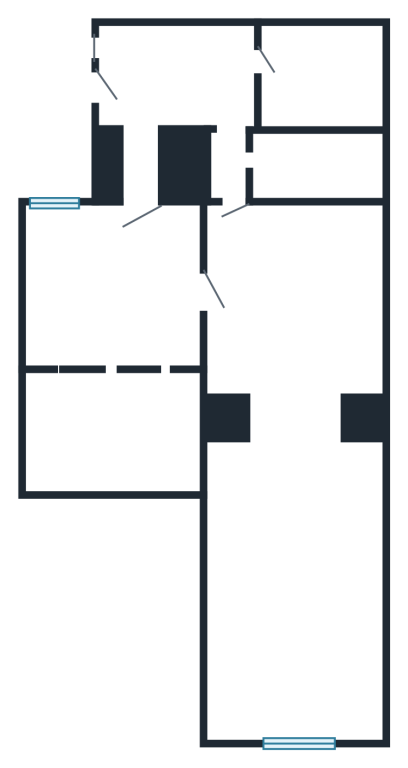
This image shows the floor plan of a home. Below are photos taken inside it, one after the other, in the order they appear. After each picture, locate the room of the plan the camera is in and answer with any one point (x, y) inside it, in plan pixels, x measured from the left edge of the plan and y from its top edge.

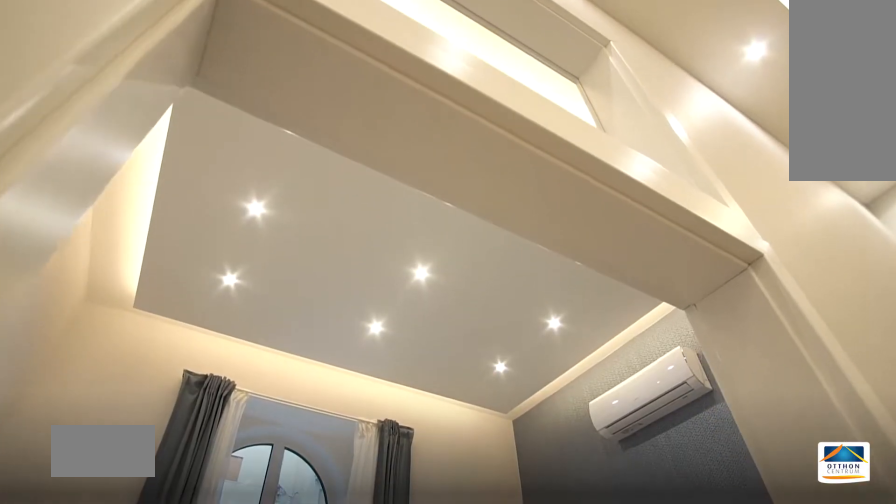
(297, 655)
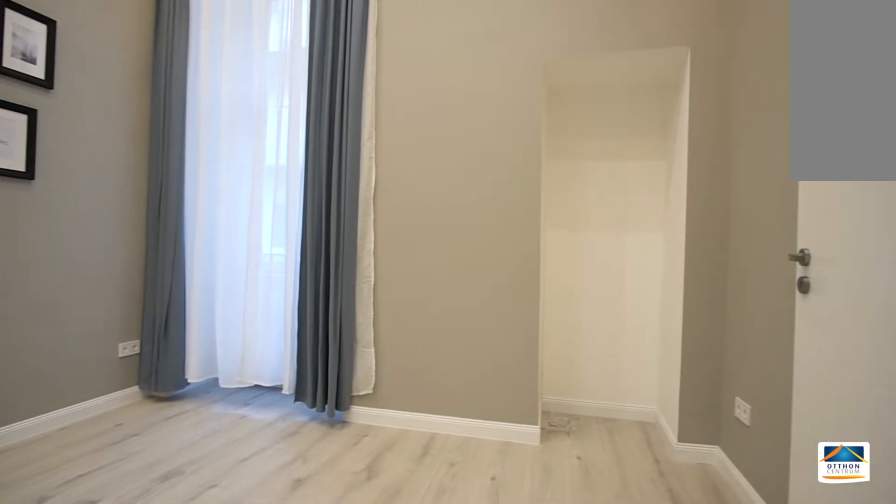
(120, 314)
